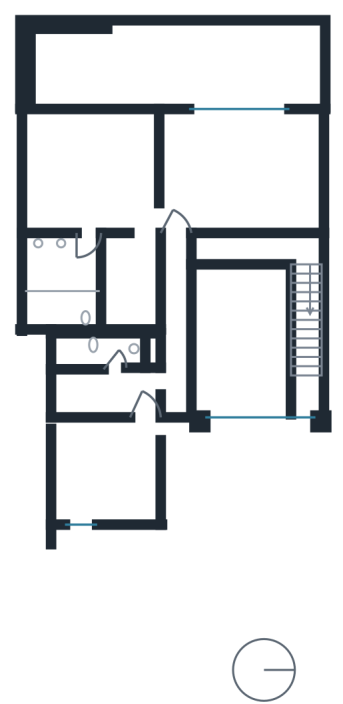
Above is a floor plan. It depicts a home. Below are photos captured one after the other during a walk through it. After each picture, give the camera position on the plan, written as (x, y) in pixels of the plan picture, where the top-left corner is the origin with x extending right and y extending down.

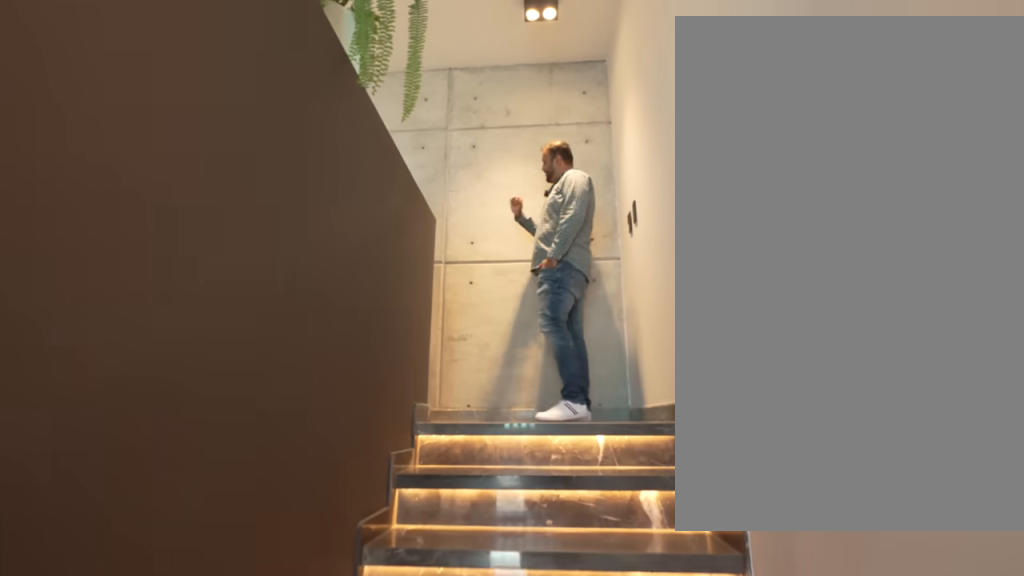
(306, 307)
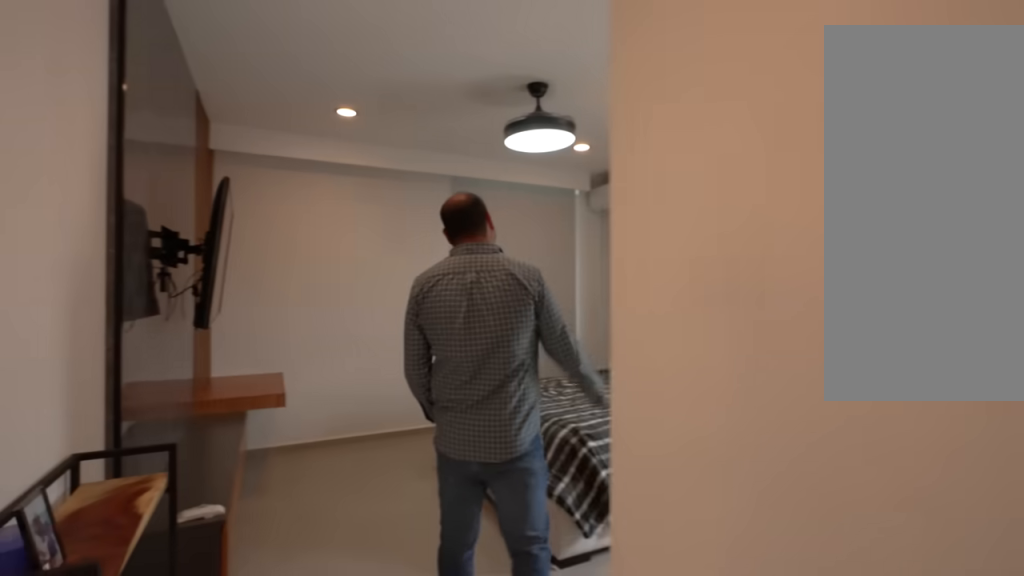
(152, 385)
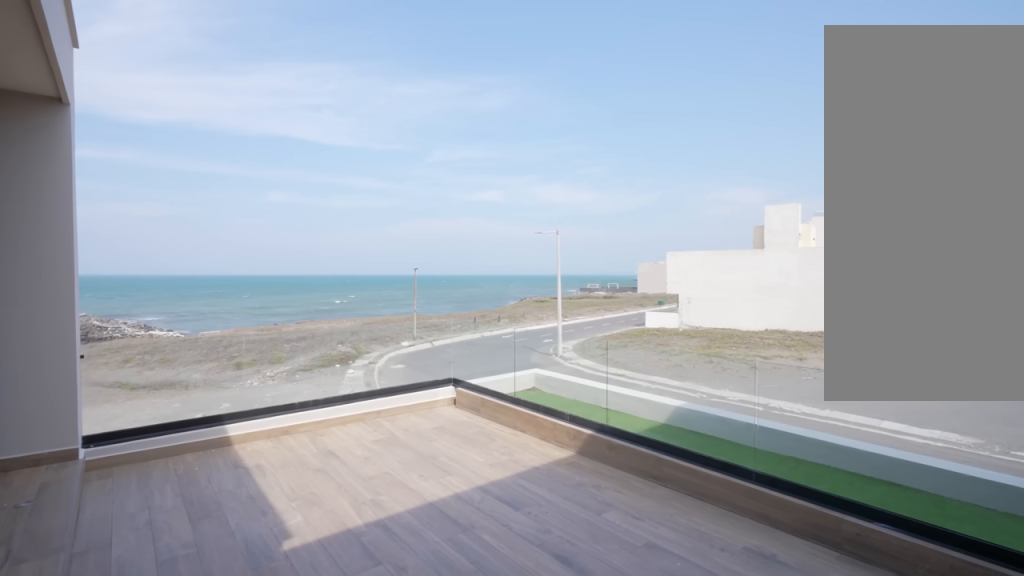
(183, 464)
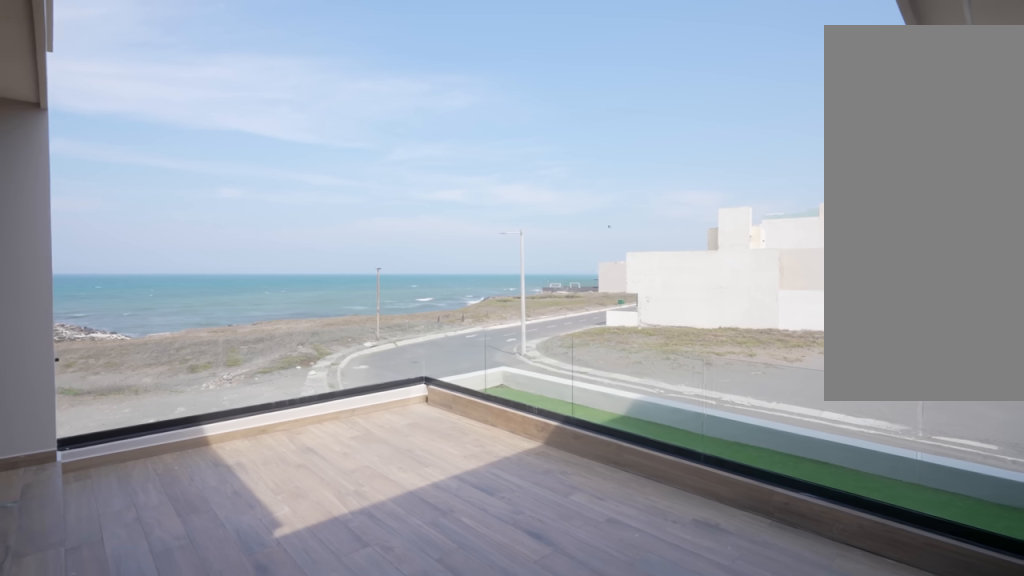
(198, 464)
